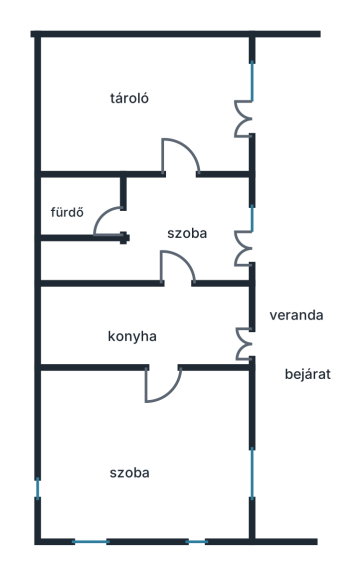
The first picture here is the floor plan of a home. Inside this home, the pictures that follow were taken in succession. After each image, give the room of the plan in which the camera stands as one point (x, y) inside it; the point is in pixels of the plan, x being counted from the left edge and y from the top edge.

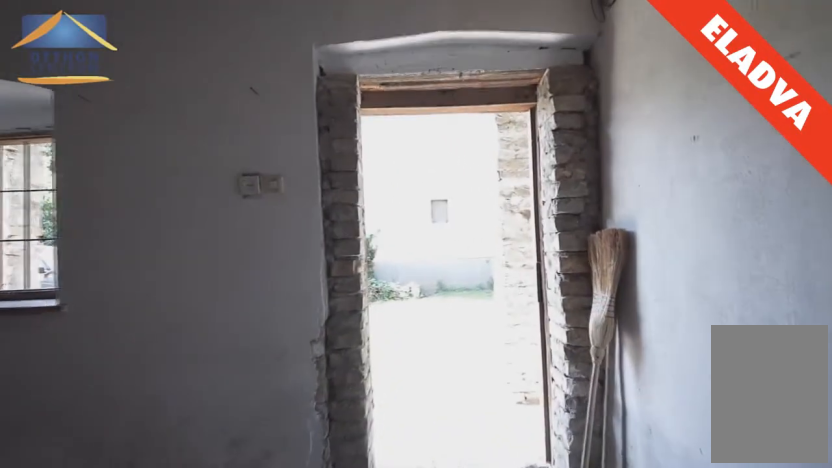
(192, 117)
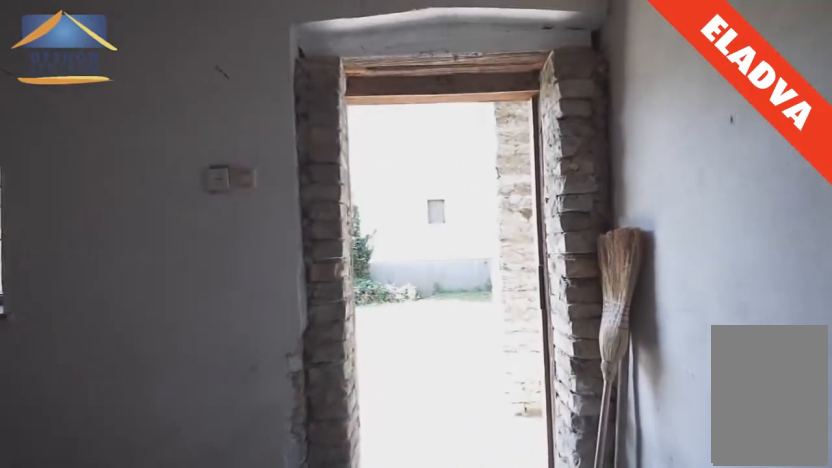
(200, 118)
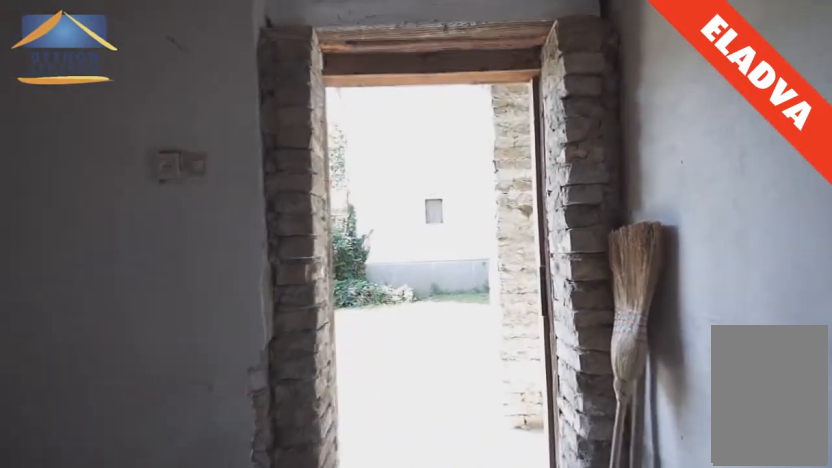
(206, 117)
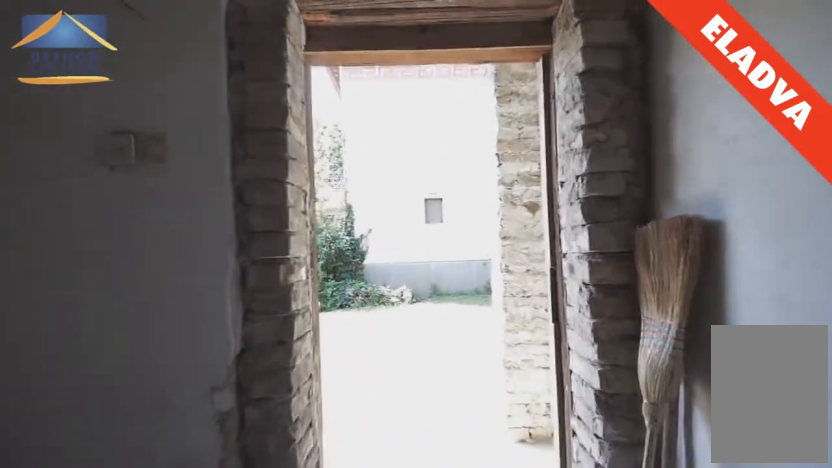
(214, 117)
